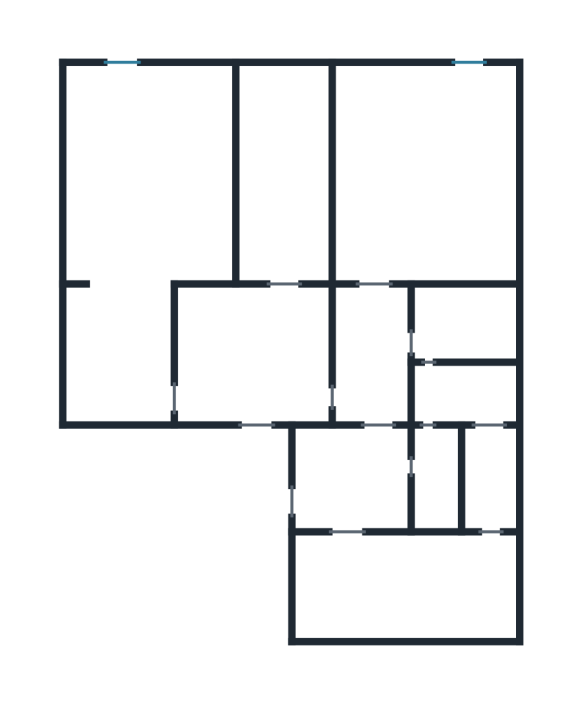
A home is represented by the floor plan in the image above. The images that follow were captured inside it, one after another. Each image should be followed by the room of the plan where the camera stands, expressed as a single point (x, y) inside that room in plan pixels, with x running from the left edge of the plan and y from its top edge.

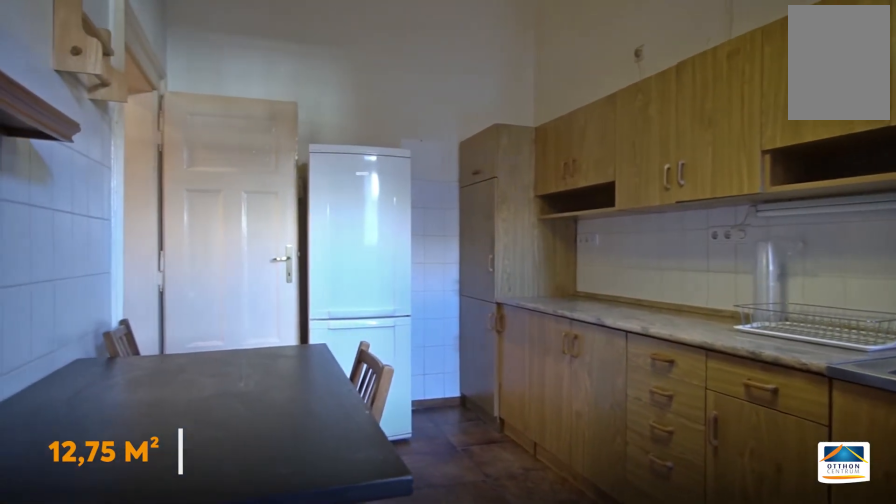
(401, 585)
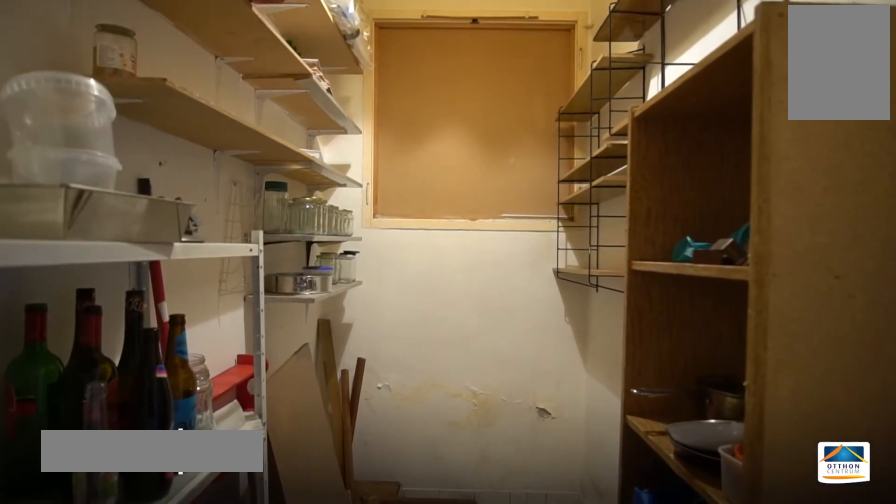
(488, 476)
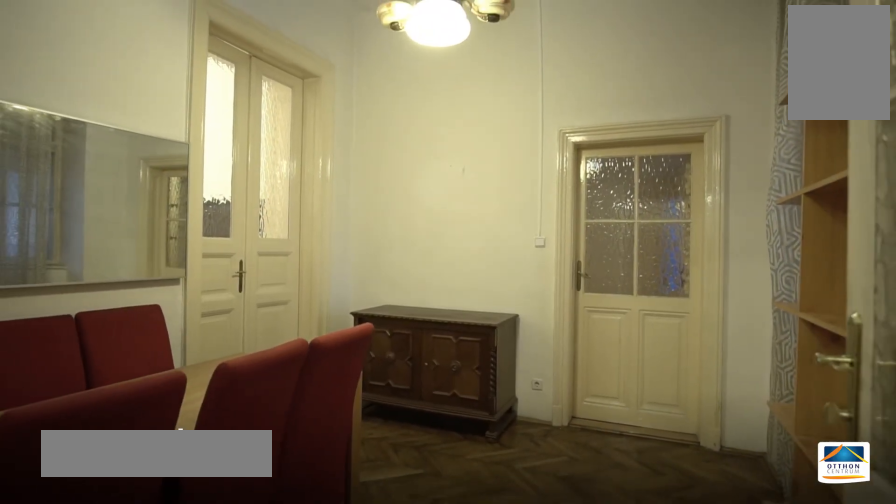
(246, 355)
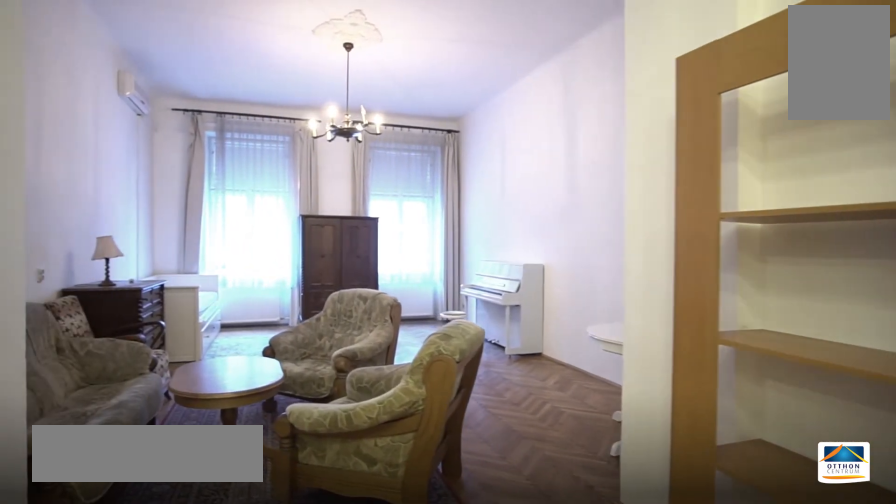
(155, 183)
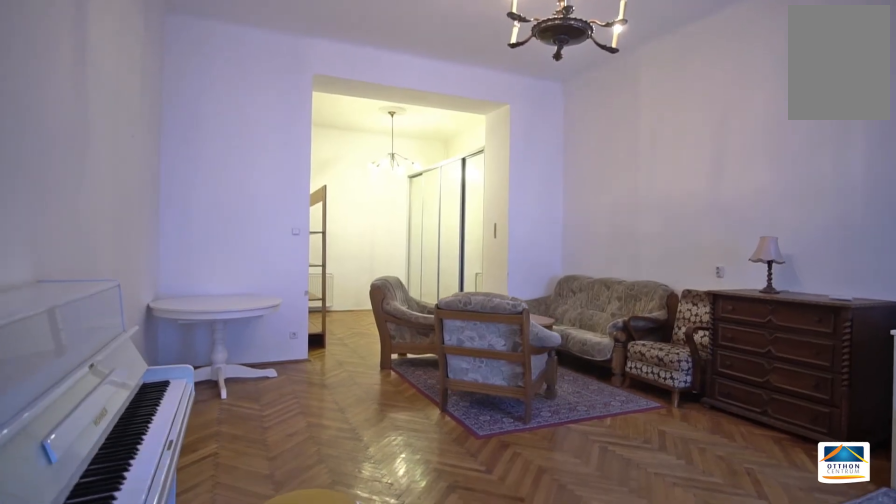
(154, 182)
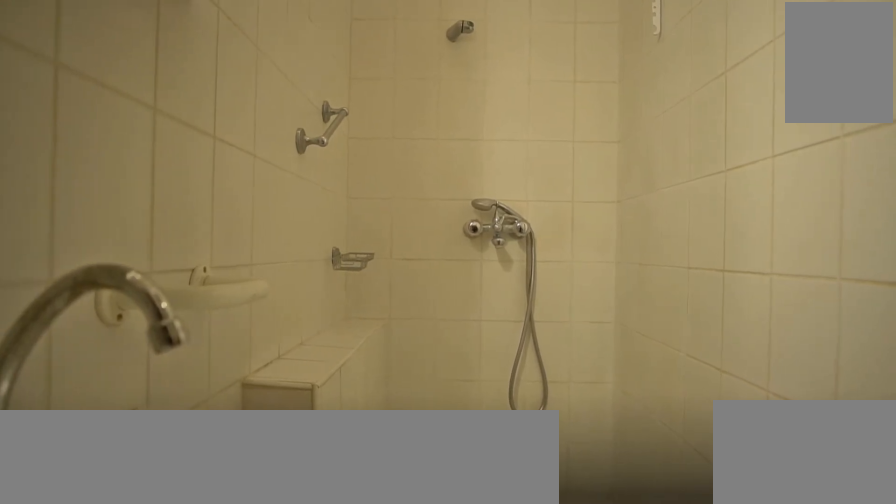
(442, 478)
